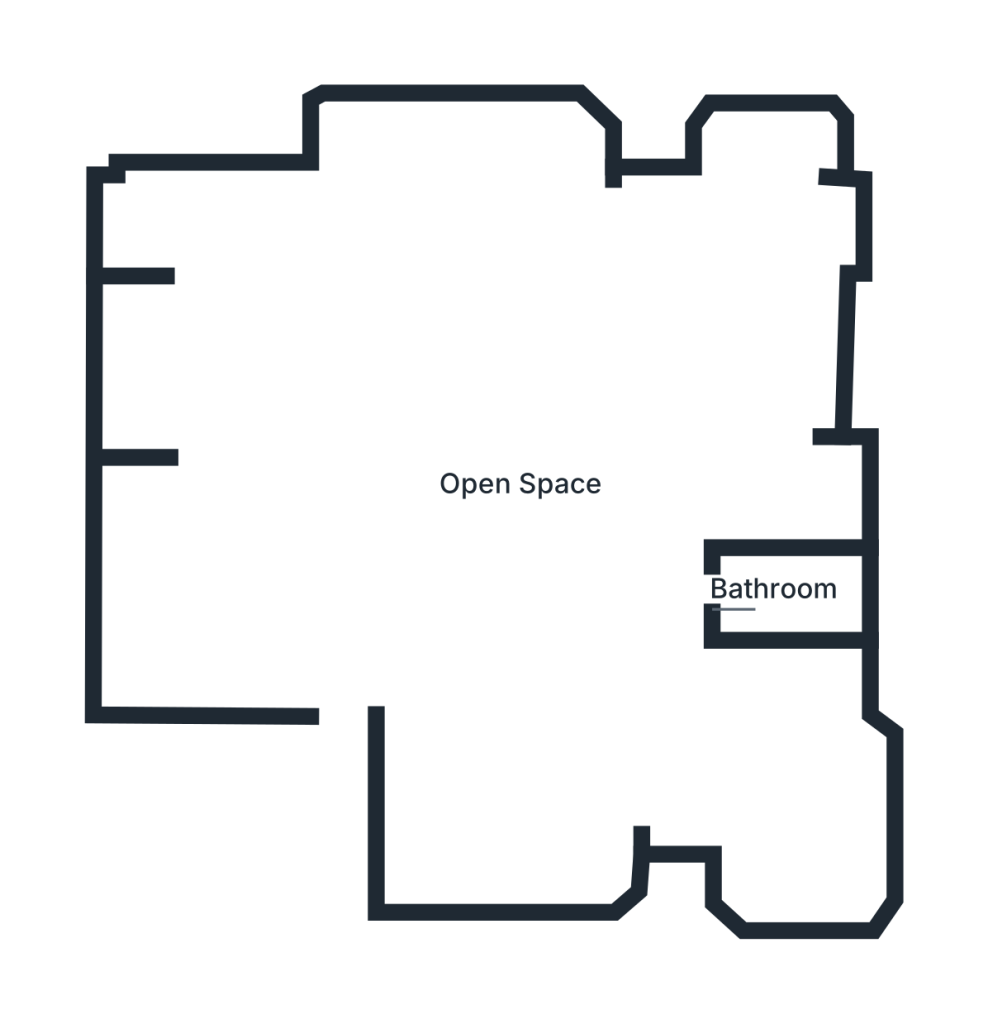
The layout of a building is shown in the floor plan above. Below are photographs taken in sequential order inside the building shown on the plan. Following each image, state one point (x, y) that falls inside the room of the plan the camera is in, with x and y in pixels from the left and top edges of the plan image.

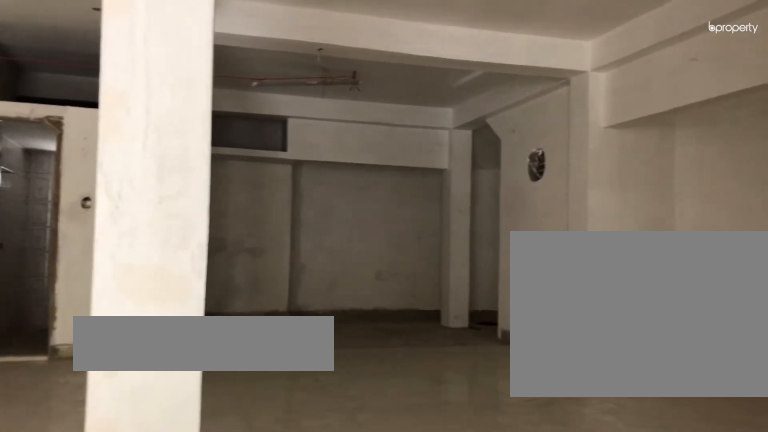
(371, 605)
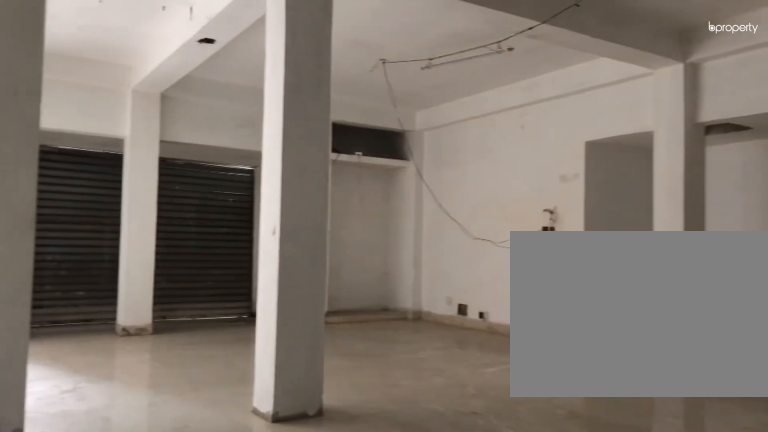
(621, 614)
